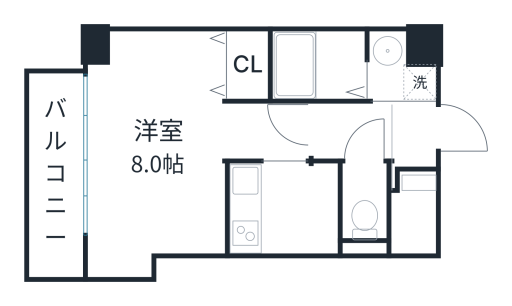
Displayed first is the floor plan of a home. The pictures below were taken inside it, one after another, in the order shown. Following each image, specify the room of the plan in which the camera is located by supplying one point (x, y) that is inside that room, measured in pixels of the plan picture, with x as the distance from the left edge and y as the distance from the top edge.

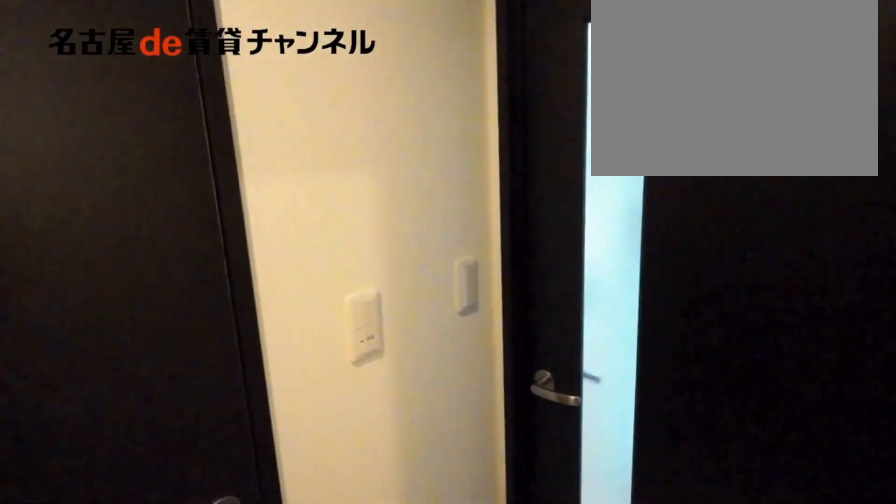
(352, 131)
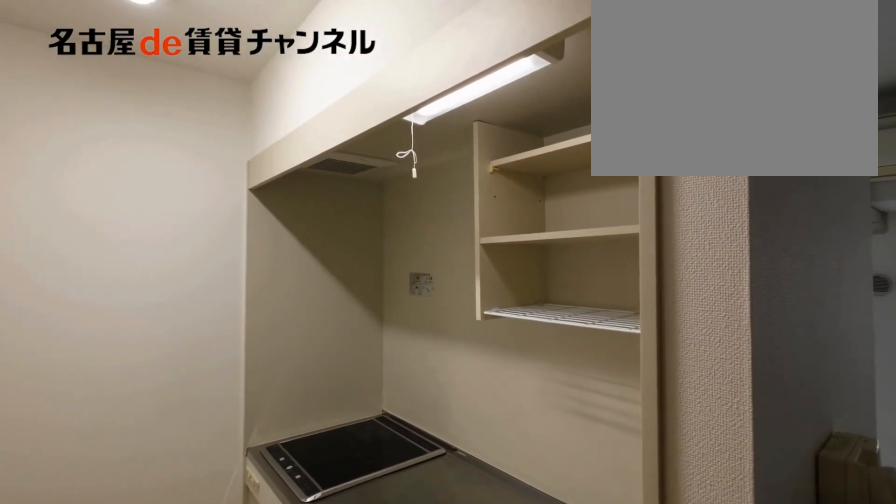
(283, 208)
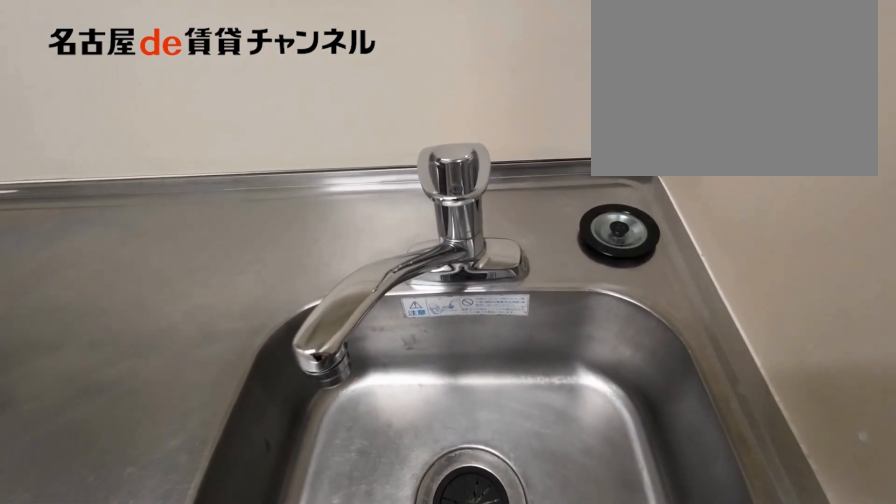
(283, 208)
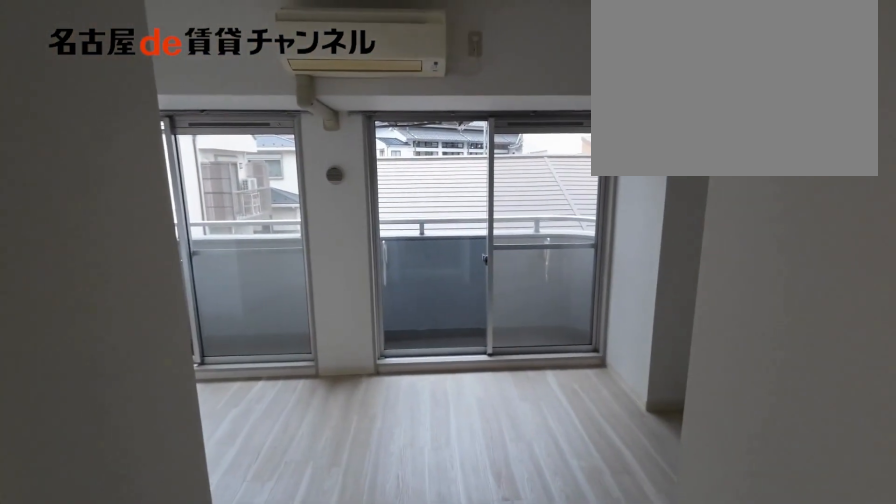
(169, 147)
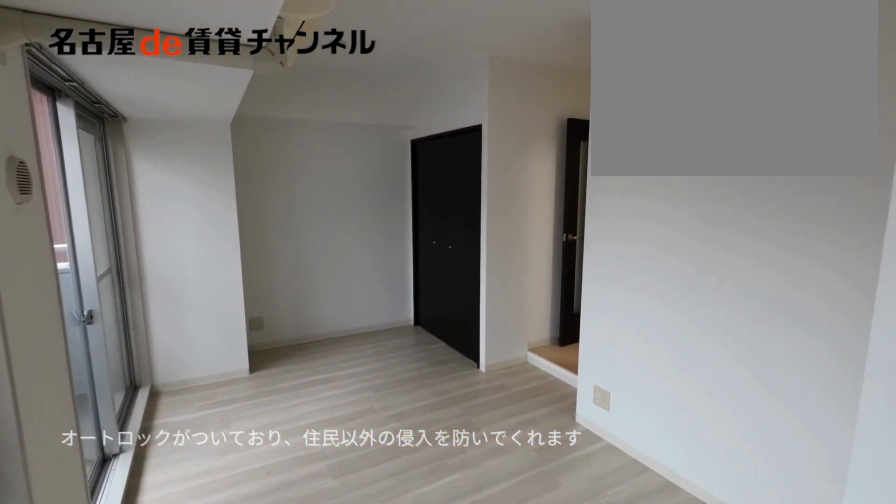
(169, 147)
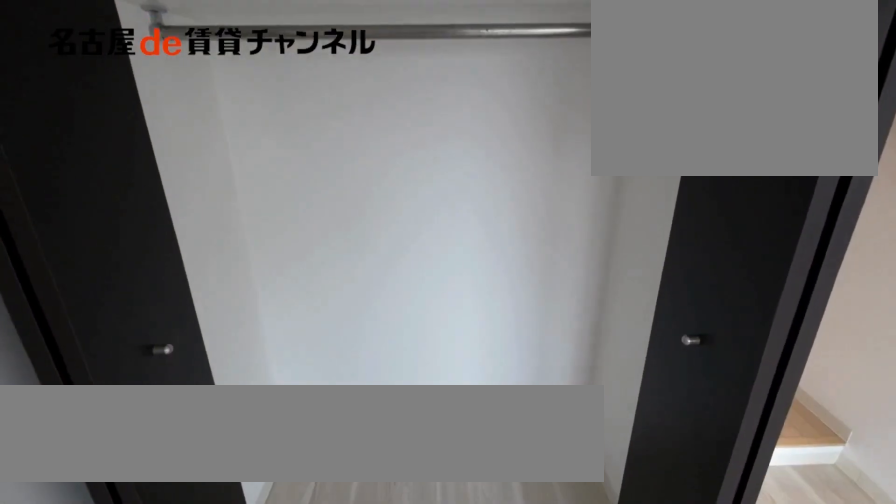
(247, 64)
